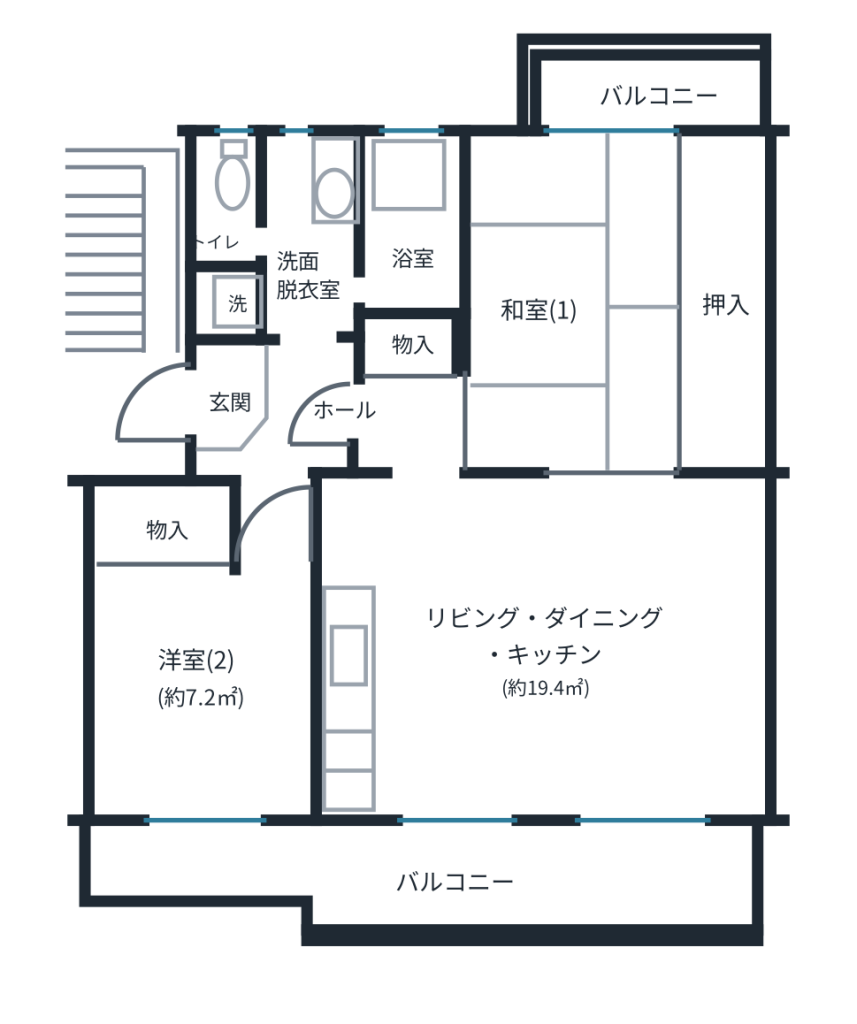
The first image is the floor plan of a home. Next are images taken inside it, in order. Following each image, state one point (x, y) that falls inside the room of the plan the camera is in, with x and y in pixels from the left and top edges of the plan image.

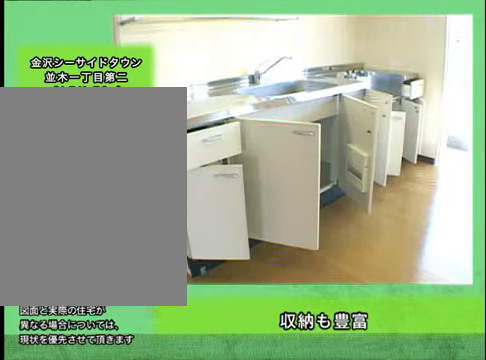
(357, 673)
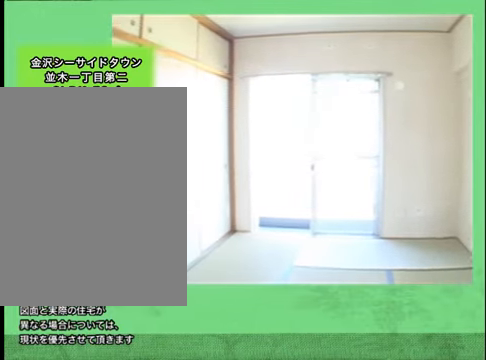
(581, 312)
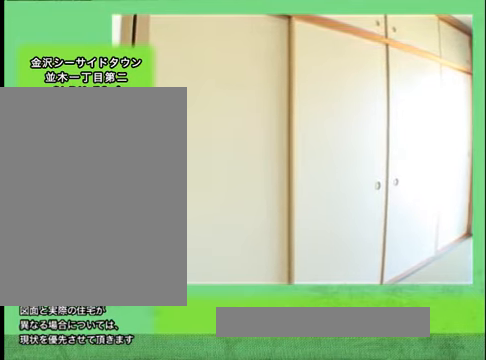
(581, 314)
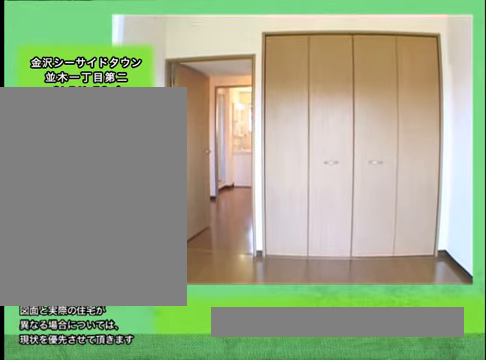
(202, 679)
